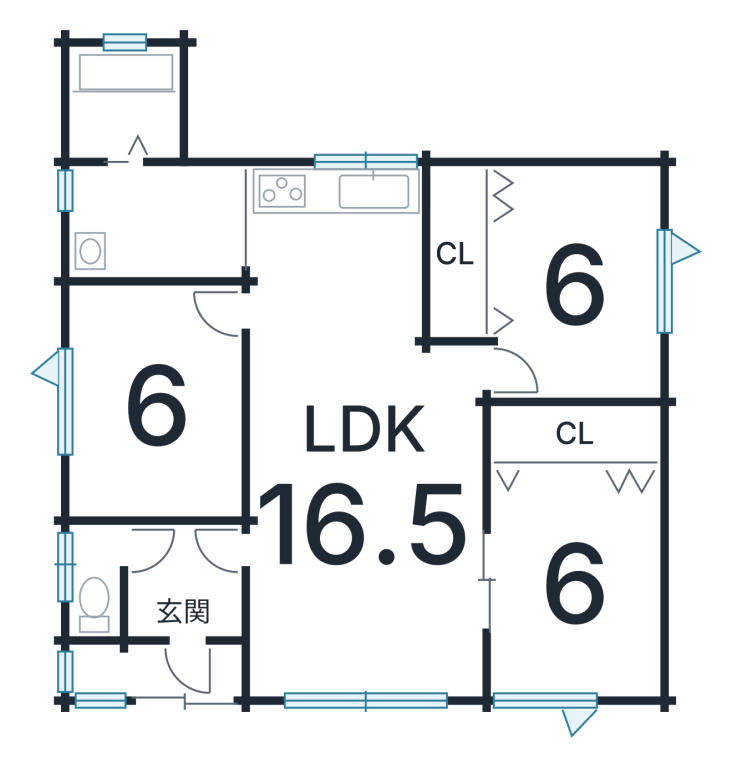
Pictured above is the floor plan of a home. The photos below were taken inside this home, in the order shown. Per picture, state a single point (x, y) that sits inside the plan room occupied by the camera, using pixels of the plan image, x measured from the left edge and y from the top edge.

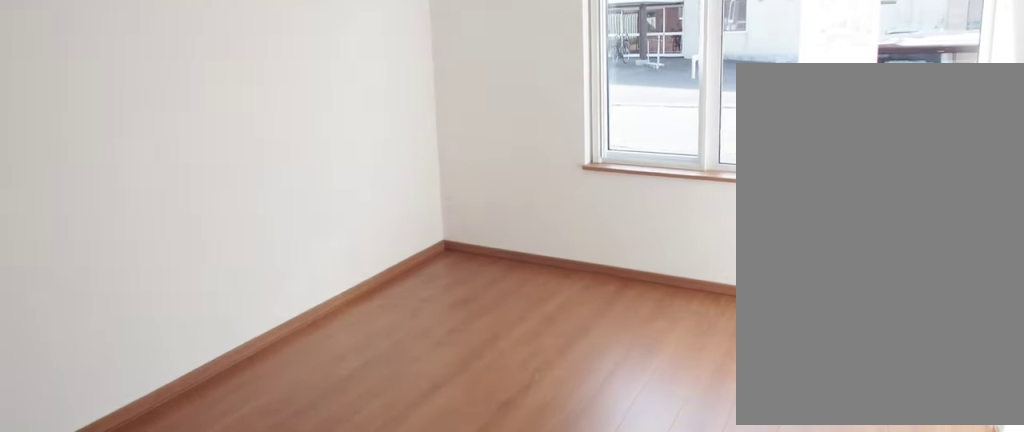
(581, 587)
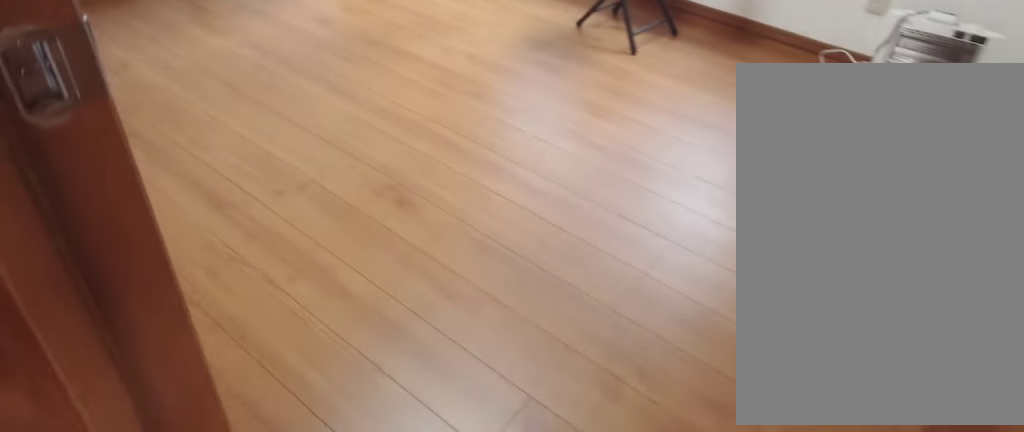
(566, 303)
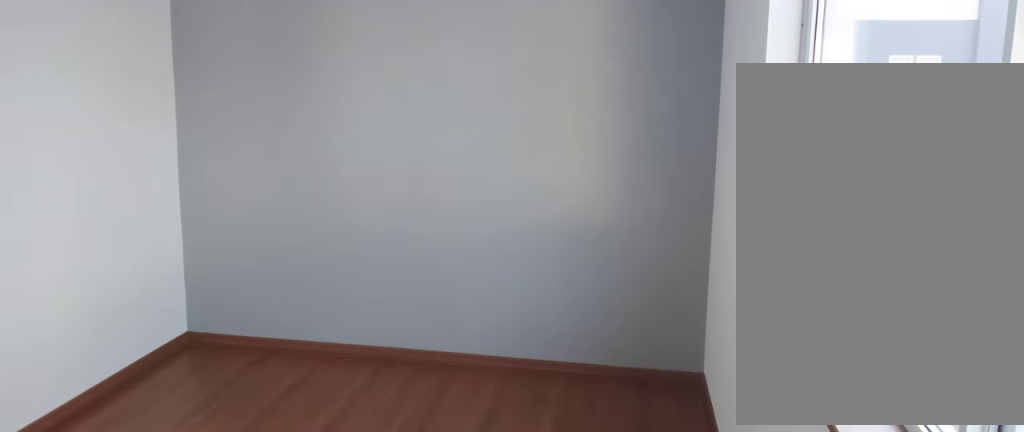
(146, 416)
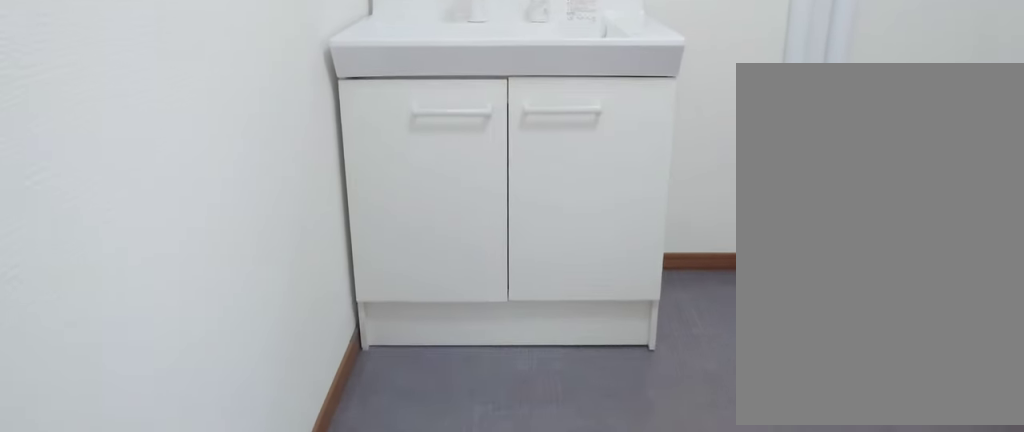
(169, 228)
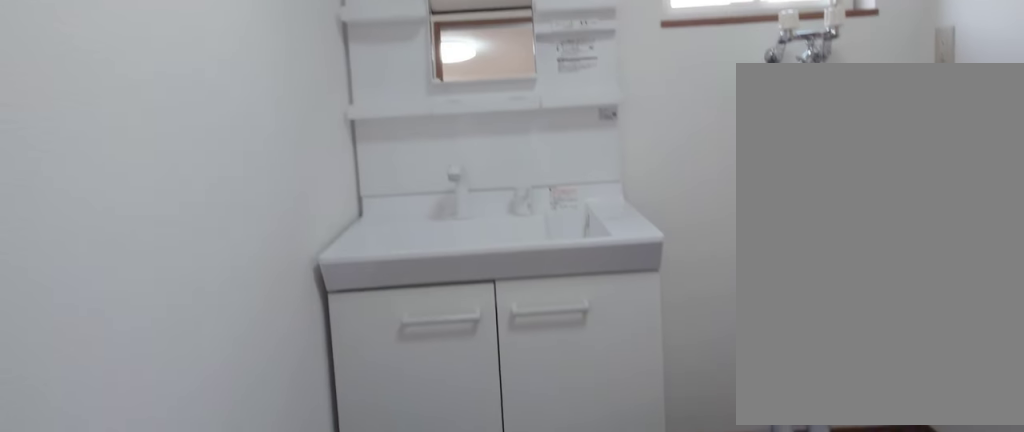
(169, 228)
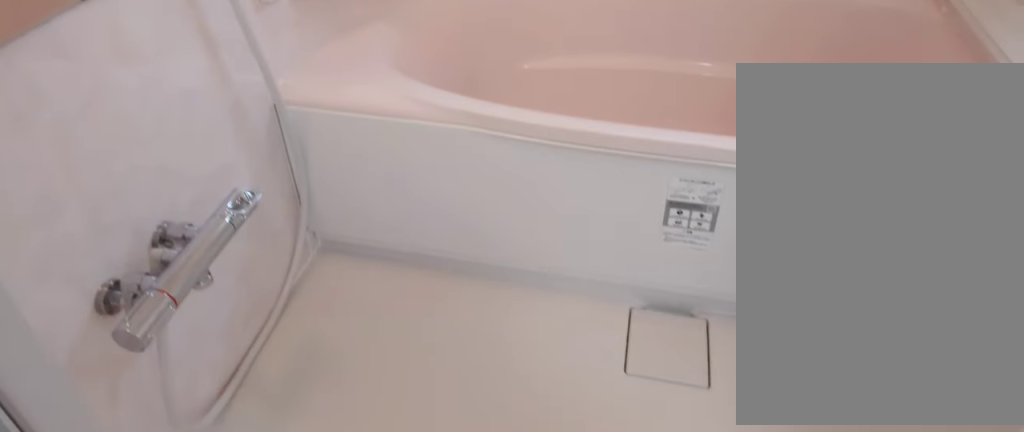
(128, 106)
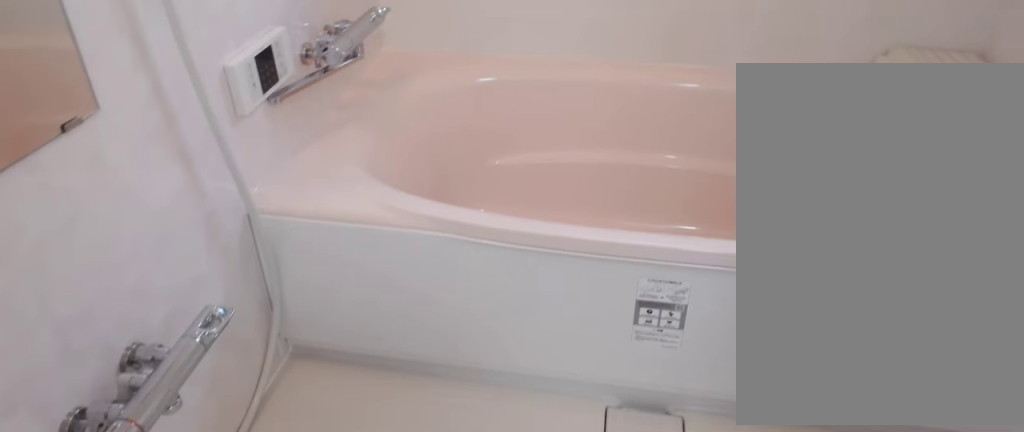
(128, 106)
